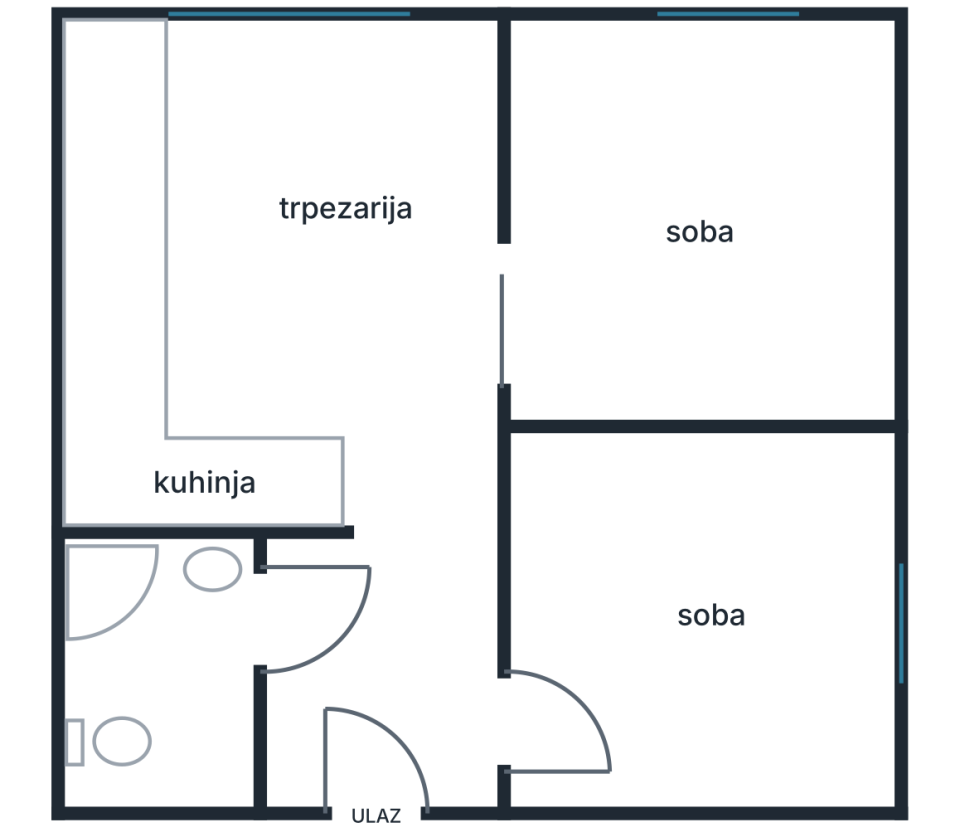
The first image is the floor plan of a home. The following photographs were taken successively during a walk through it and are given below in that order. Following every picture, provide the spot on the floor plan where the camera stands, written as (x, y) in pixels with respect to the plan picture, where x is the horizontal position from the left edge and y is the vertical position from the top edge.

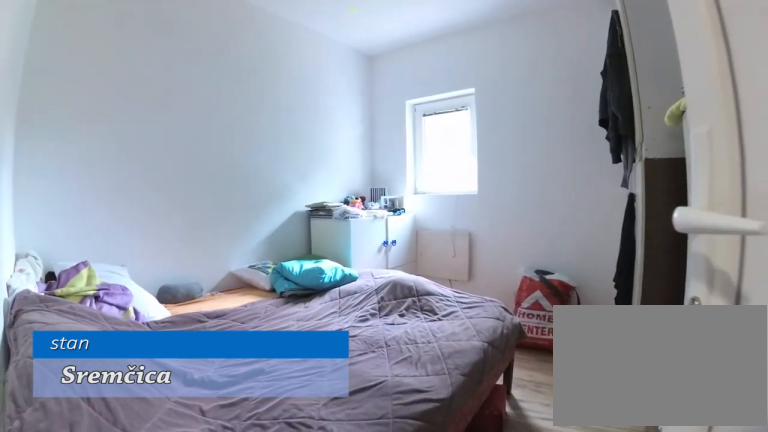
(510, 754)
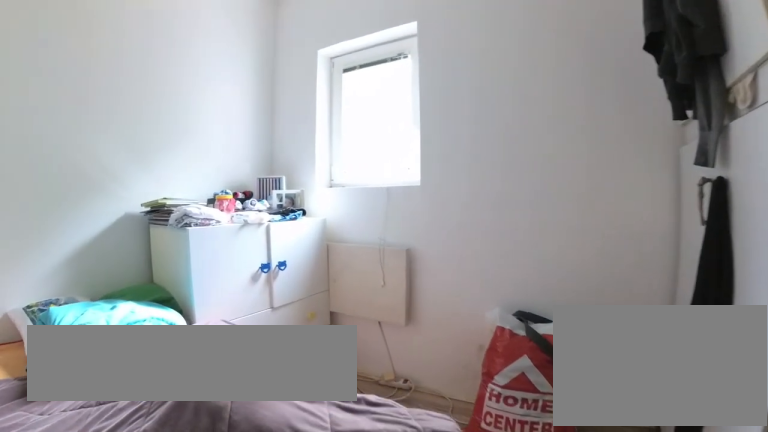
(668, 725)
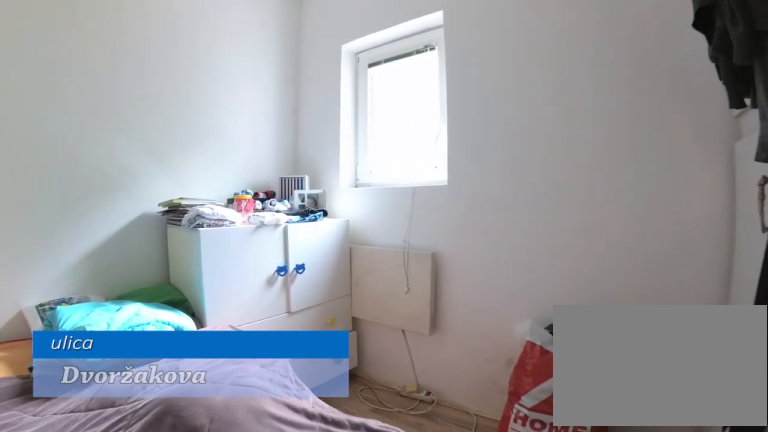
(696, 716)
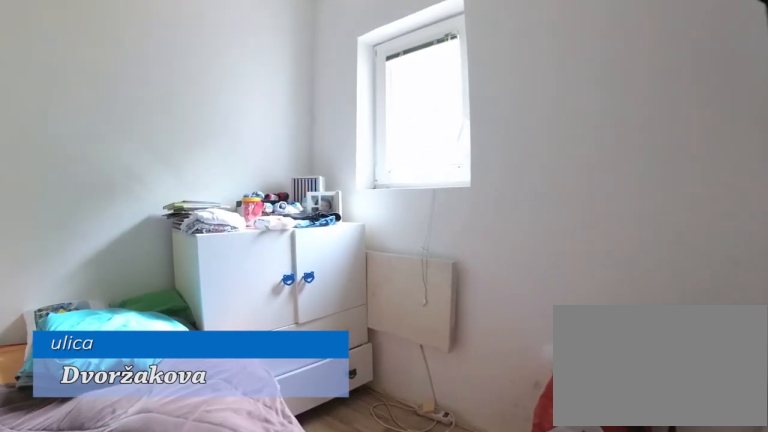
(723, 708)
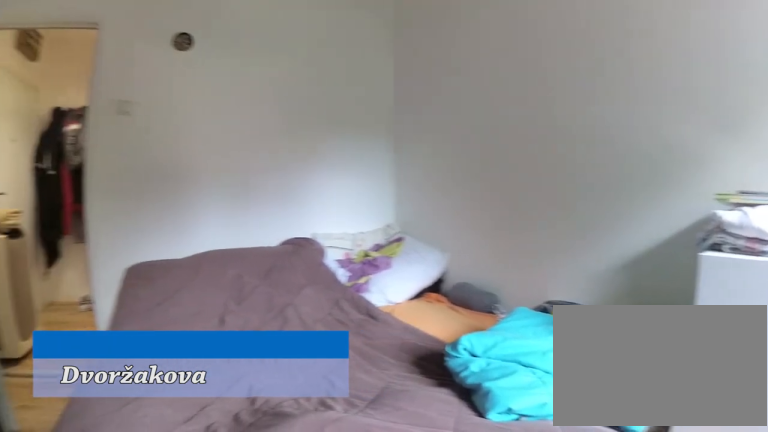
(809, 662)
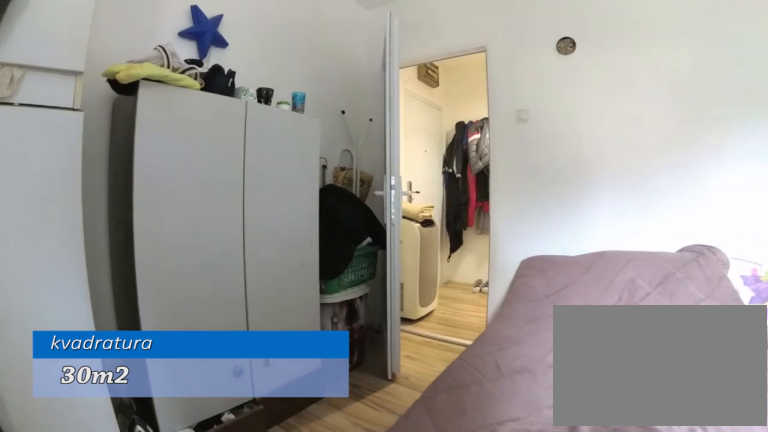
(806, 633)
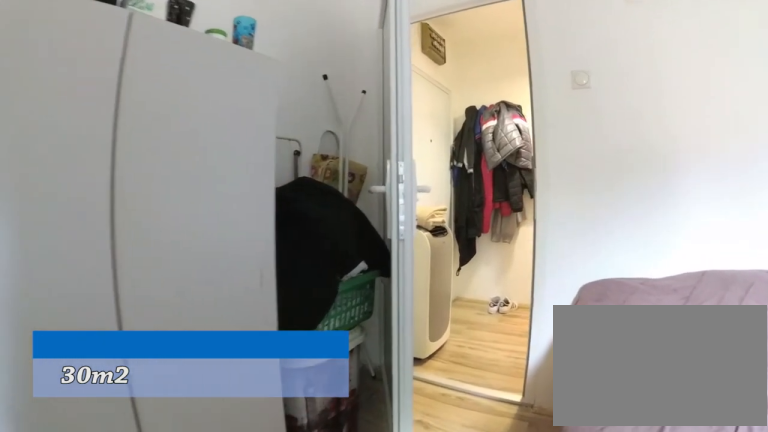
(768, 685)
